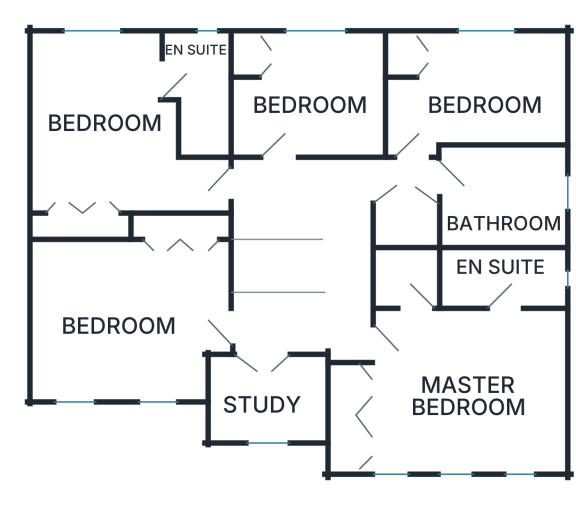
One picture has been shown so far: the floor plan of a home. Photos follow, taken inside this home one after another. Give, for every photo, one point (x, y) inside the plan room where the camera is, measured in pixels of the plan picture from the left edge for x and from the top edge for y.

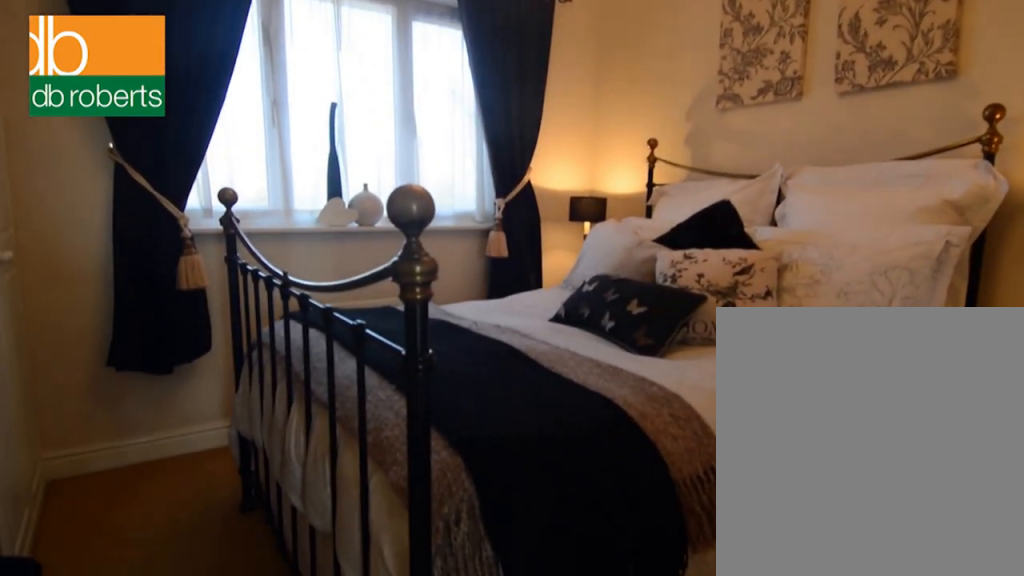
(309, 94)
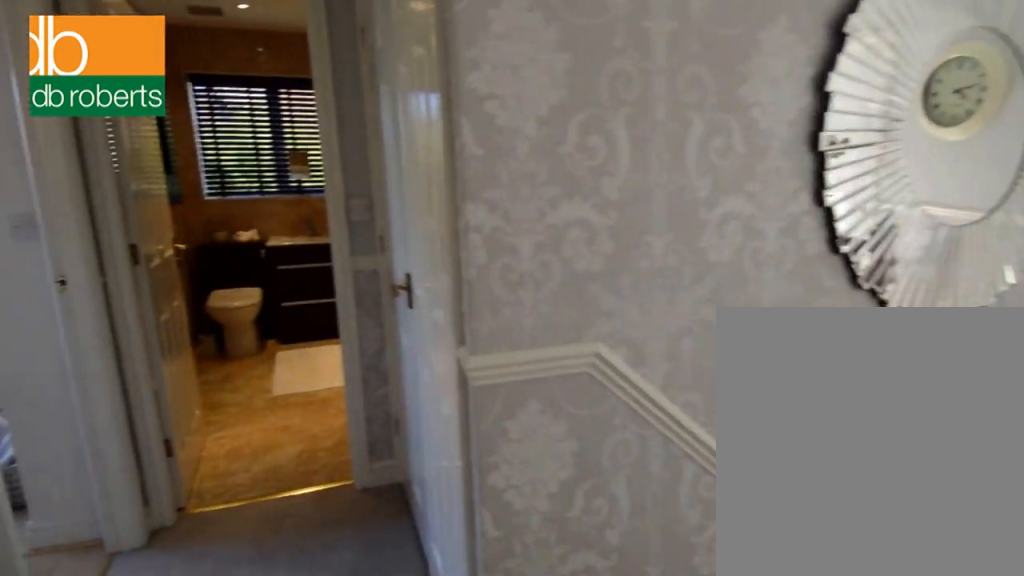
(320, 248)
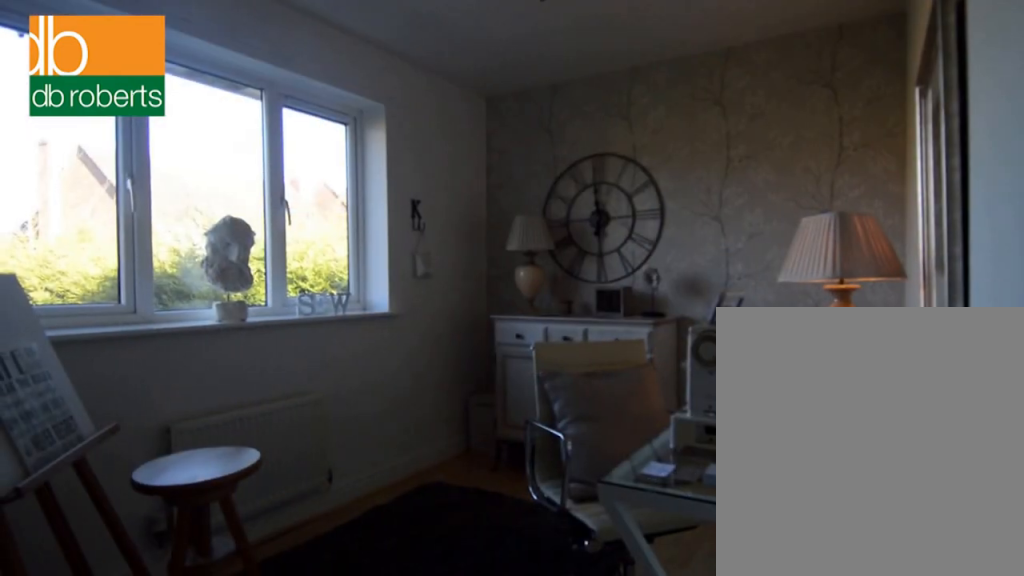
(473, 89)
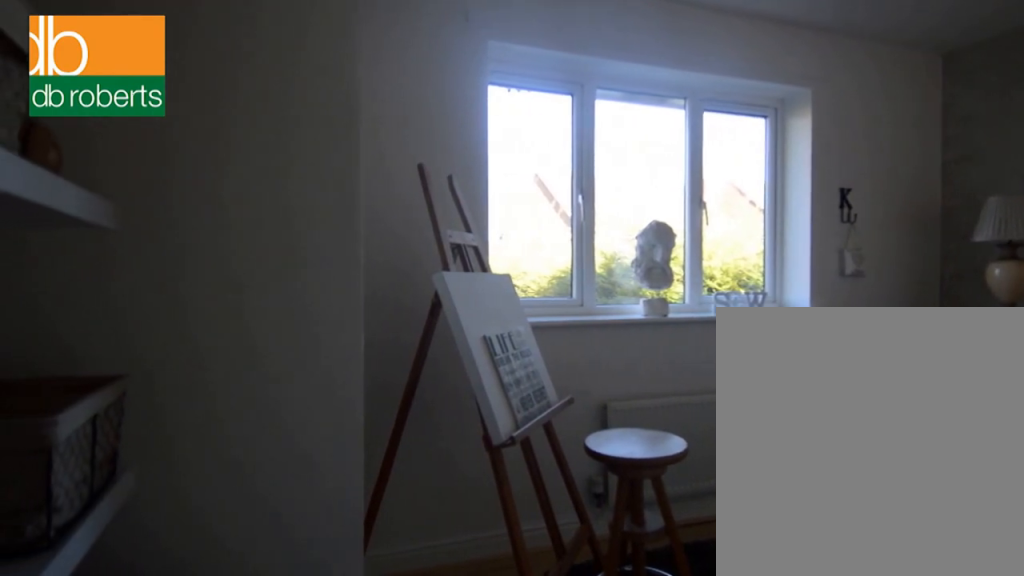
(473, 89)
